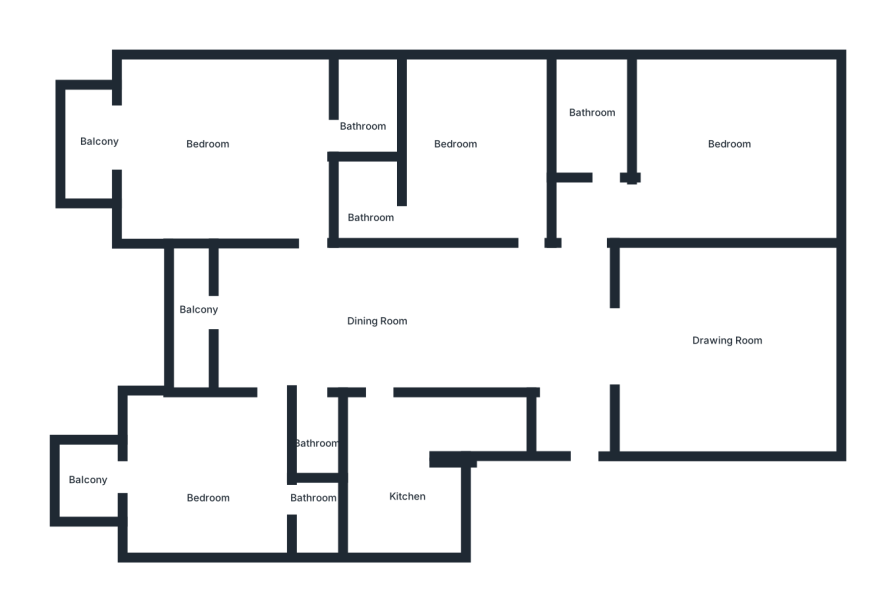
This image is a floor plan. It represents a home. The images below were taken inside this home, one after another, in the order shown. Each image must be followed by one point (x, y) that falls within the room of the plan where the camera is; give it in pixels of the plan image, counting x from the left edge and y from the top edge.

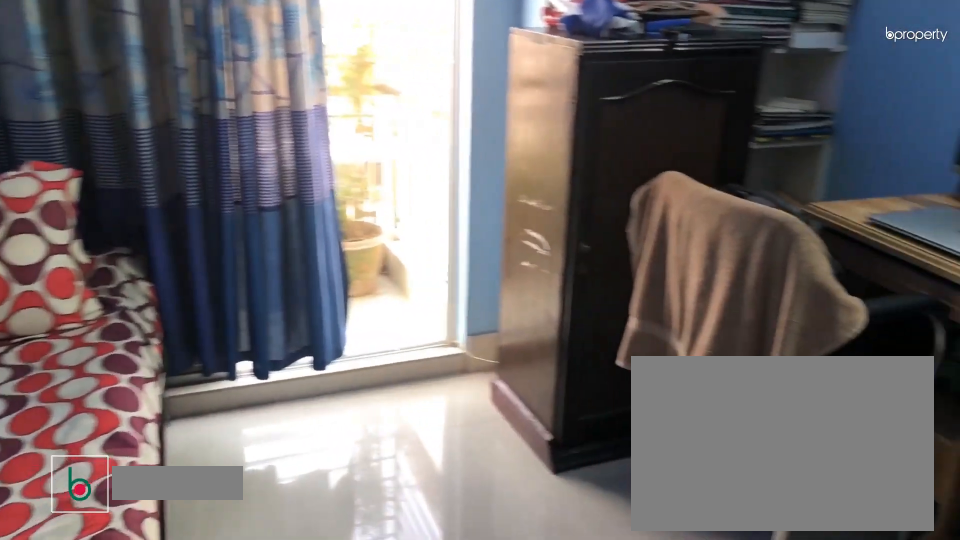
(223, 483)
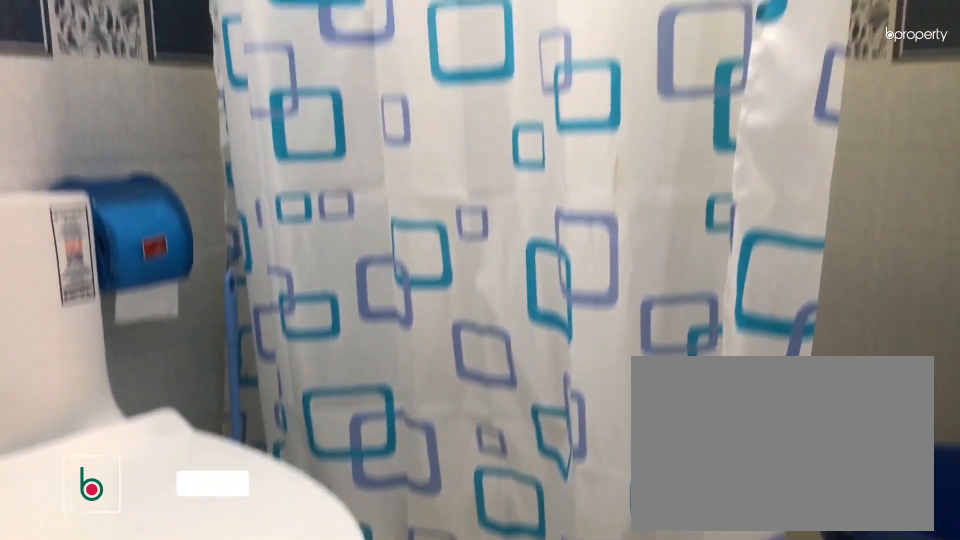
(321, 510)
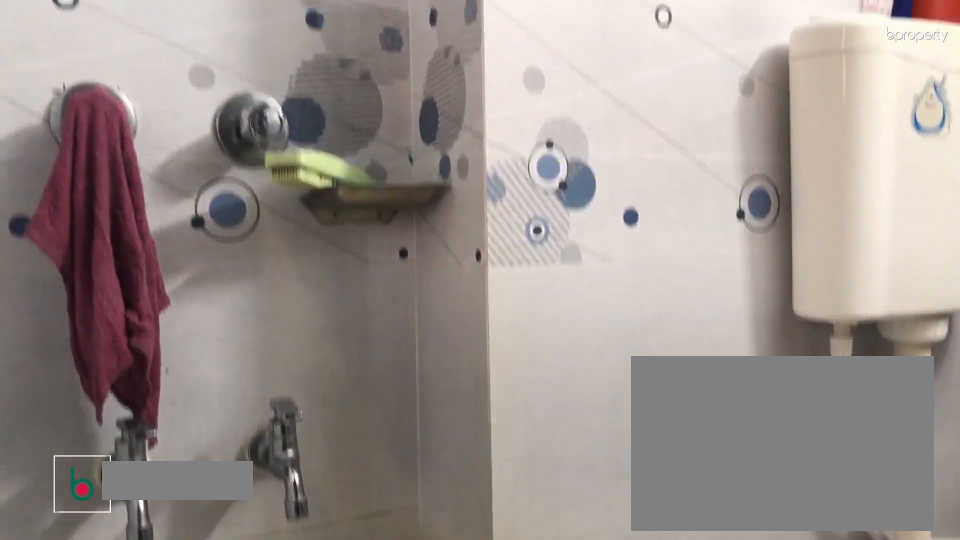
(319, 416)
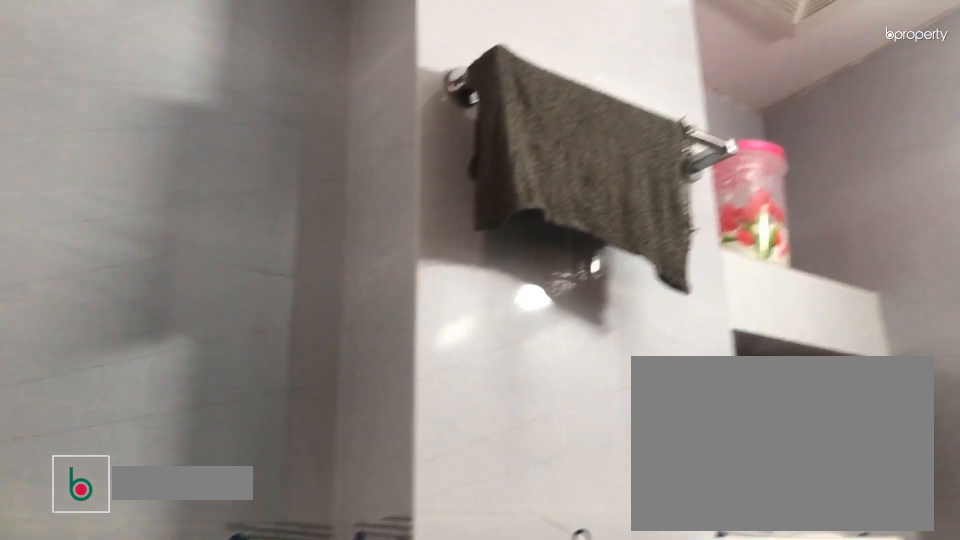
(319, 416)
